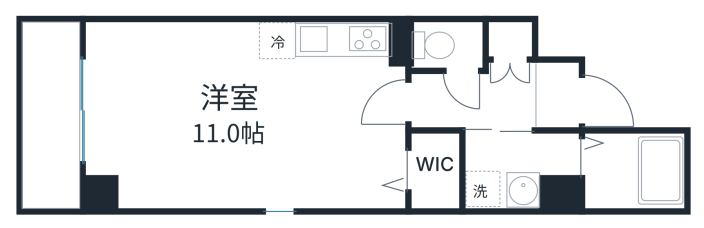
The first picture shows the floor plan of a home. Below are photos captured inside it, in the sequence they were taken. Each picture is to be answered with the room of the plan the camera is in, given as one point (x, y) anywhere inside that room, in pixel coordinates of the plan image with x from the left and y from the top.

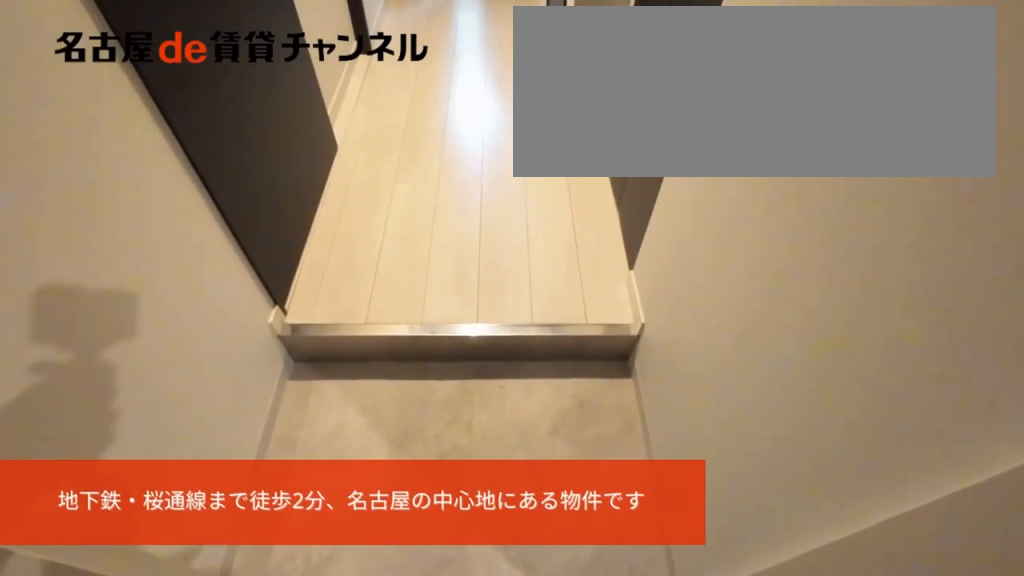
(557, 96)
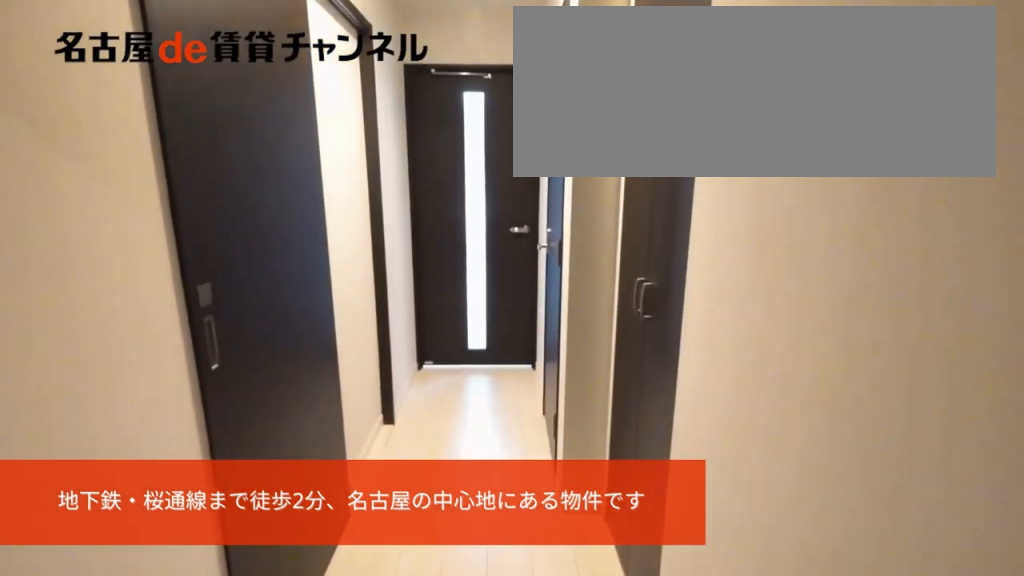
(557, 96)
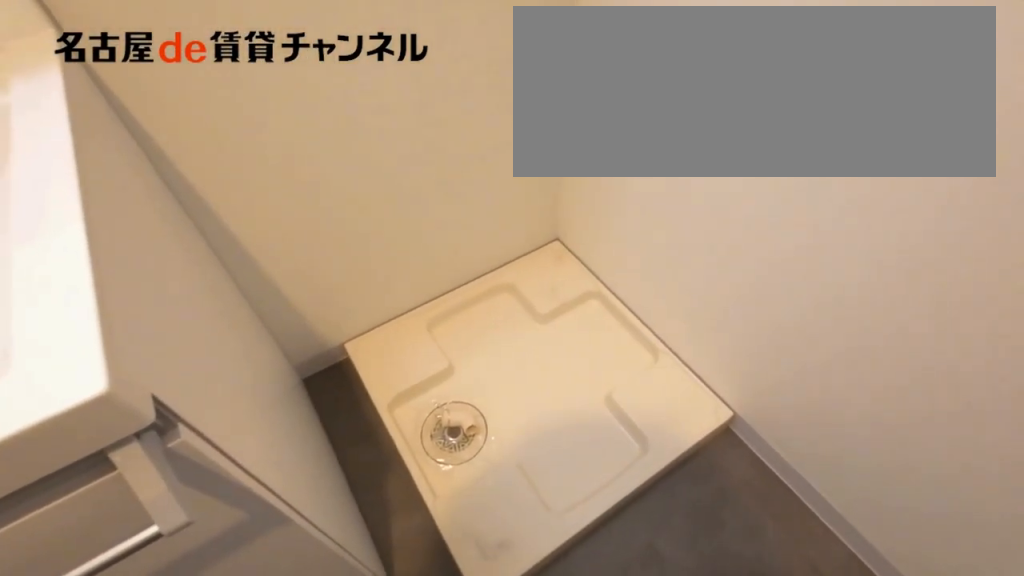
(521, 167)
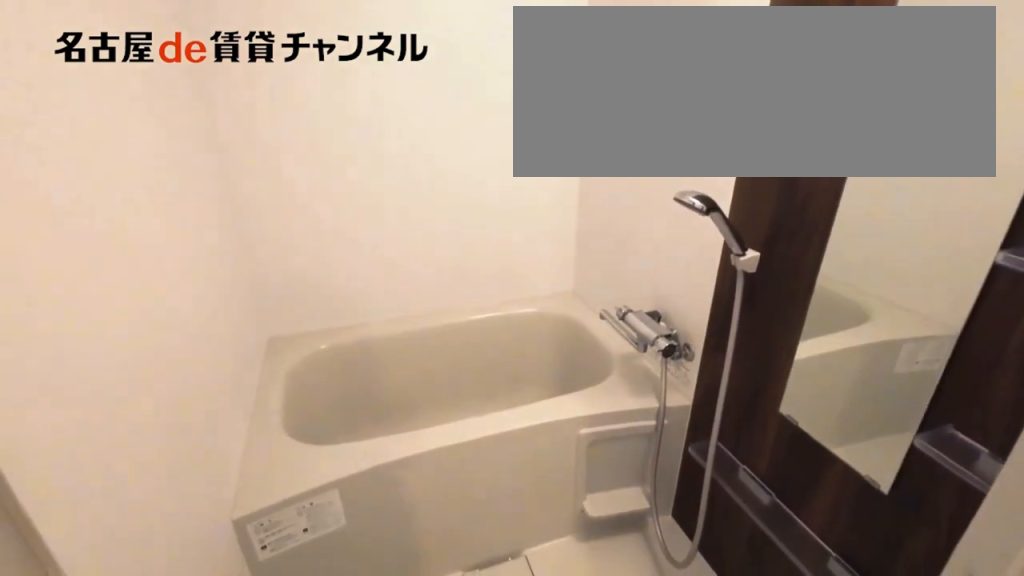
(632, 169)
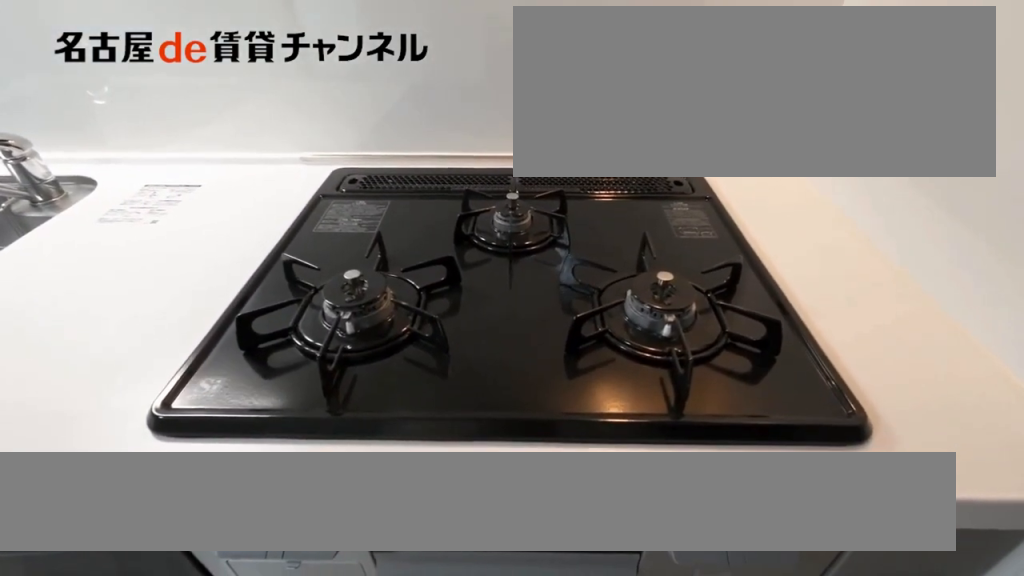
(335, 48)
